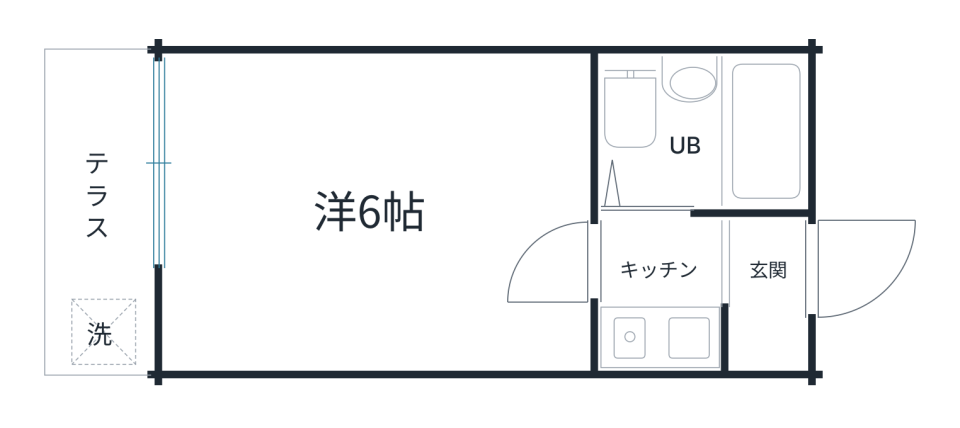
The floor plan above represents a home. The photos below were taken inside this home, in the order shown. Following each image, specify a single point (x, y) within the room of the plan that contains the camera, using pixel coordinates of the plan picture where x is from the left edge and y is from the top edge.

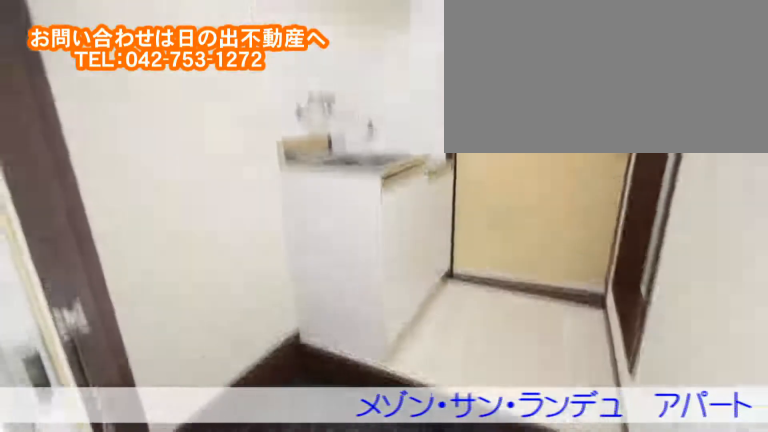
(735, 267)
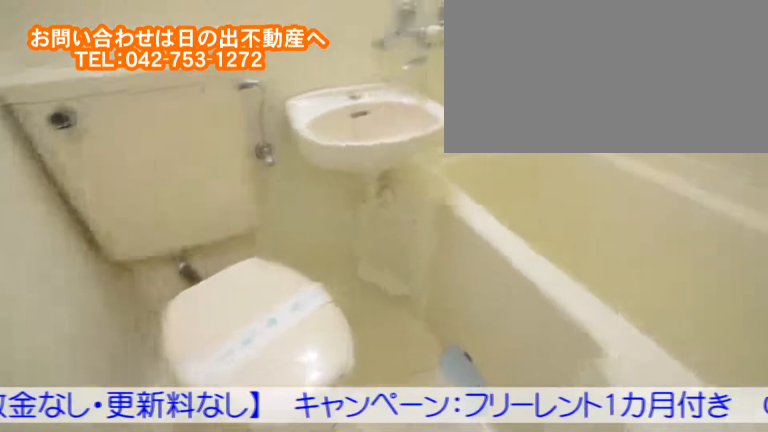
(747, 137)
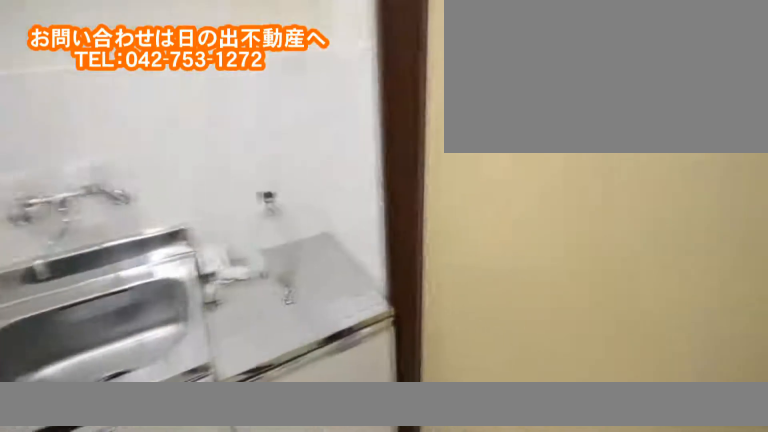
(661, 253)
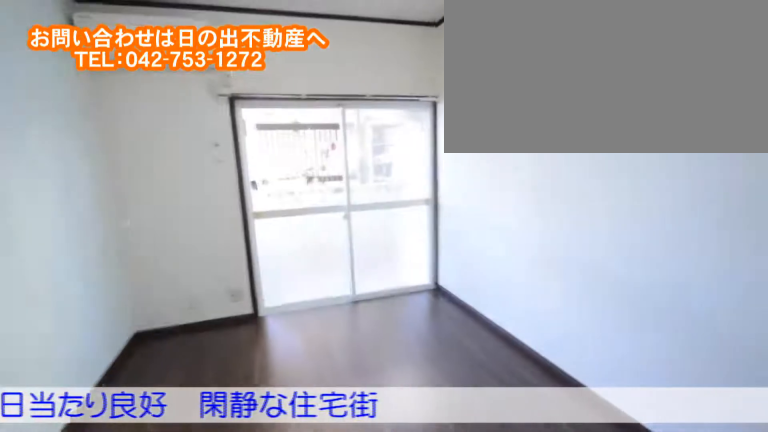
(261, 202)
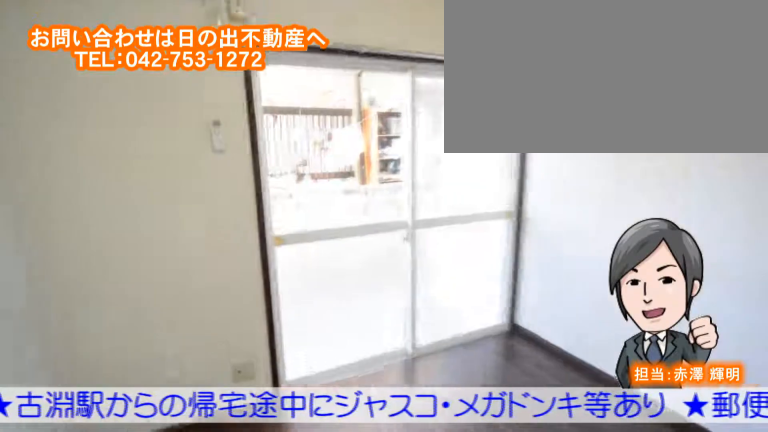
(262, 203)
